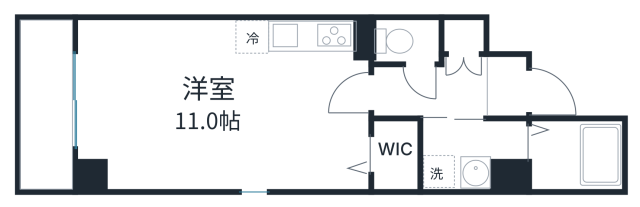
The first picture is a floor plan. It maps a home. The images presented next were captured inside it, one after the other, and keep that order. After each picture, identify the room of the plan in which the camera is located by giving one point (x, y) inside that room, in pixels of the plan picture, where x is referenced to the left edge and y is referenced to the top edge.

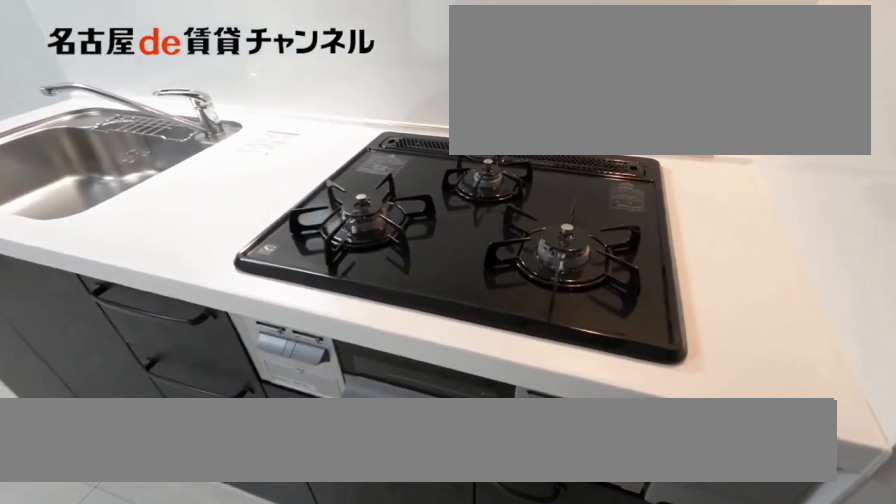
(304, 44)
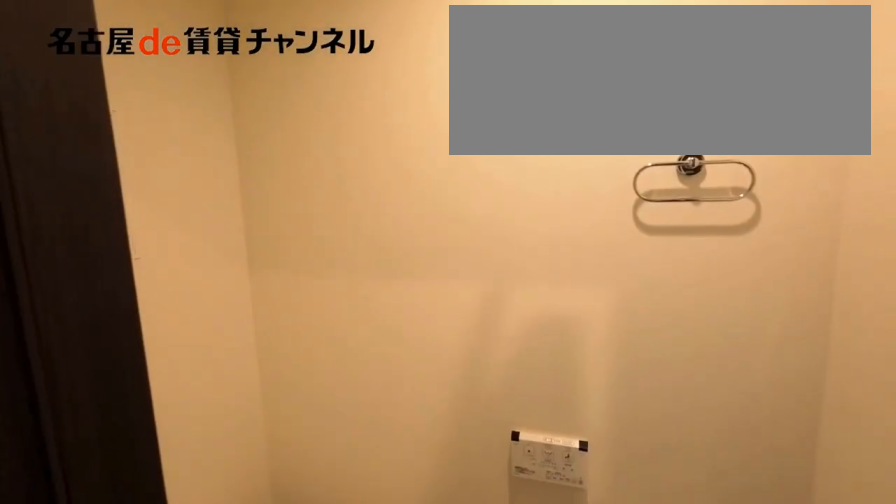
(409, 43)
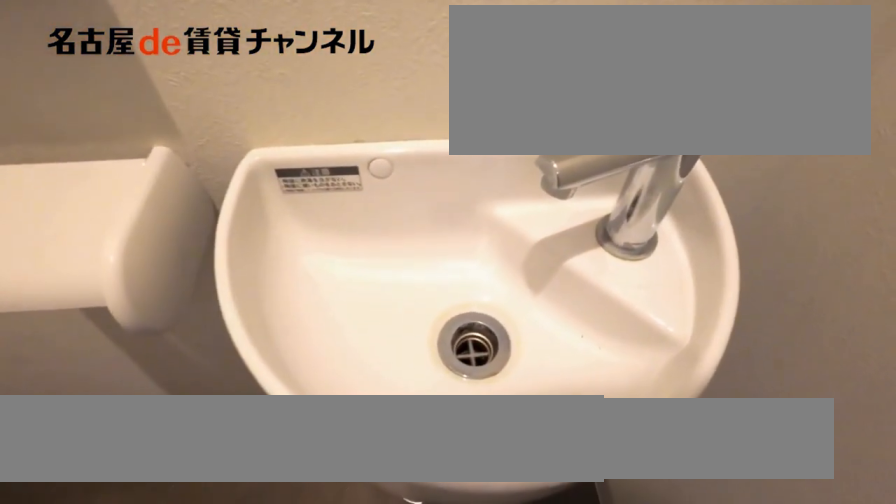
(409, 43)
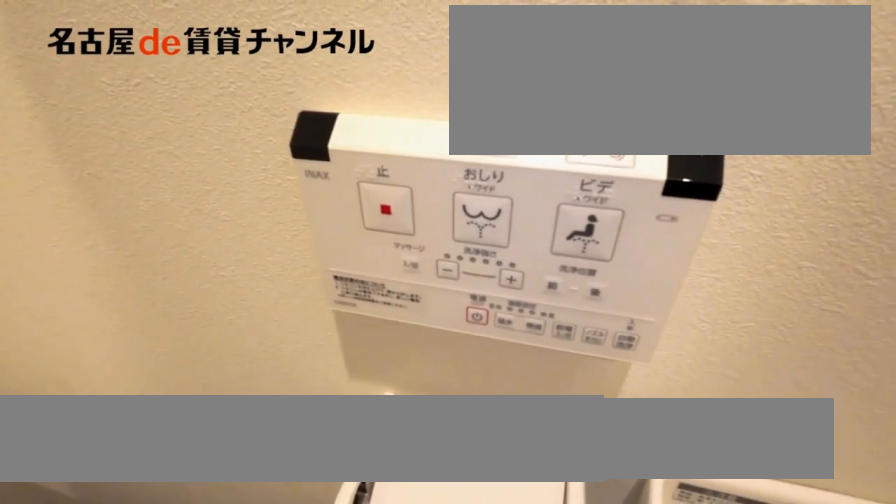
(409, 43)
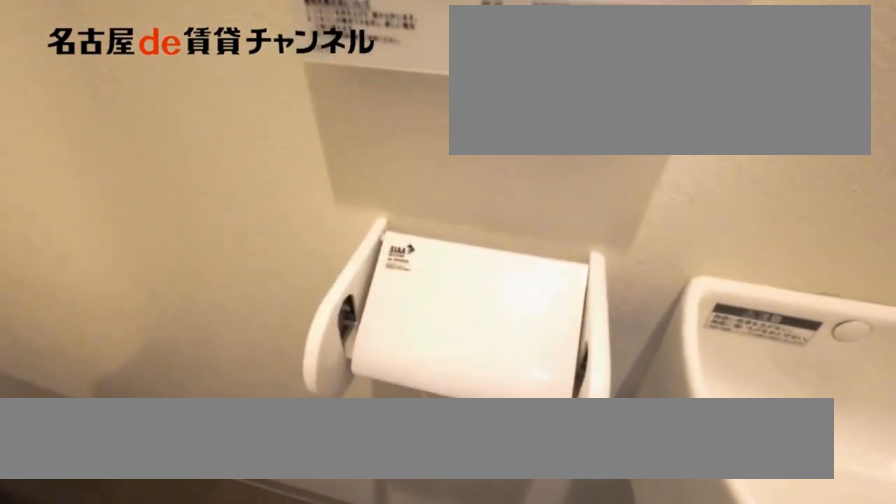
(409, 43)
